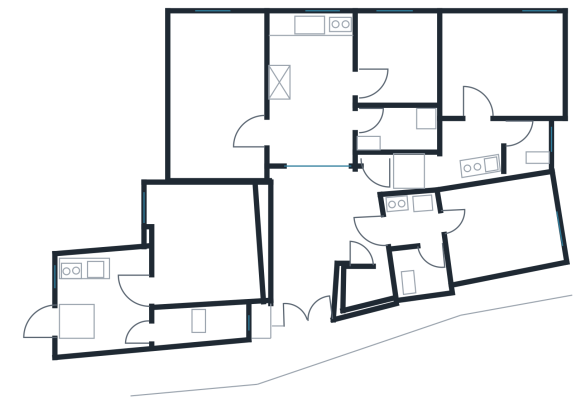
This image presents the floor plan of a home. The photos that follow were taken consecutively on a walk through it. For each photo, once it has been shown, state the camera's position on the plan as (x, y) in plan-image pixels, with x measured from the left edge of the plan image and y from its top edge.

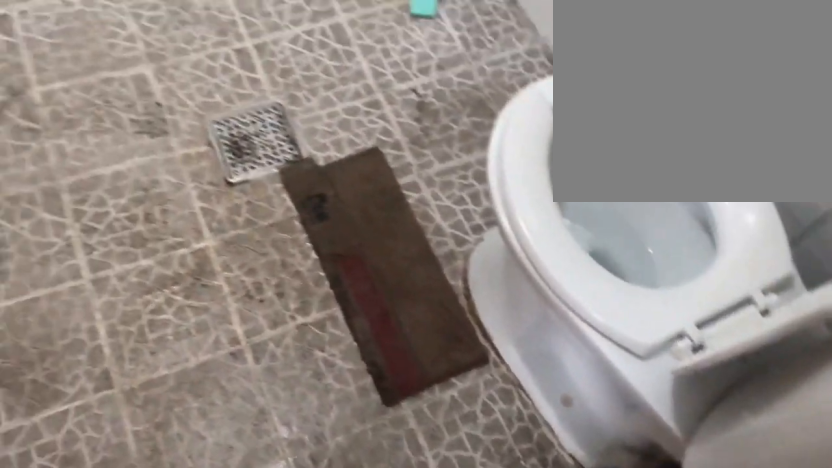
(354, 127)
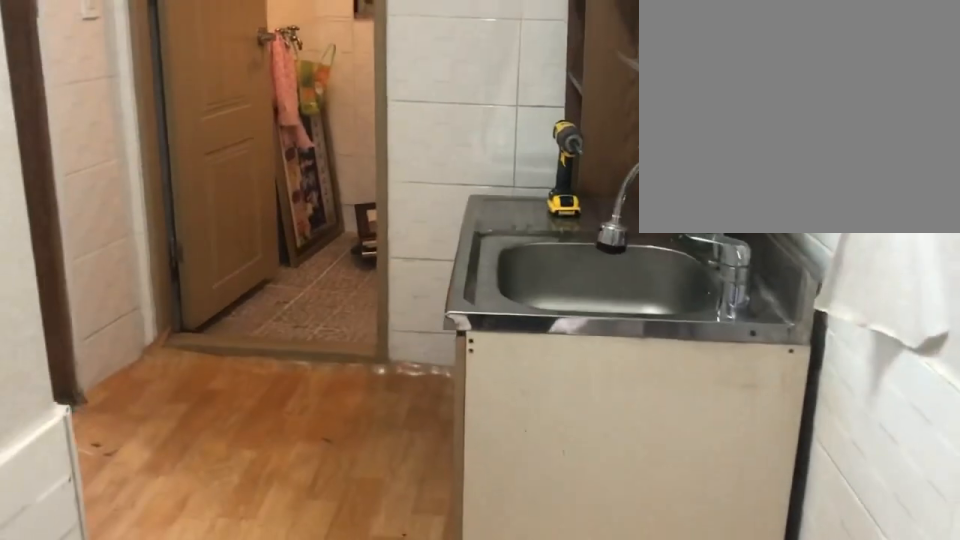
(445, 170)
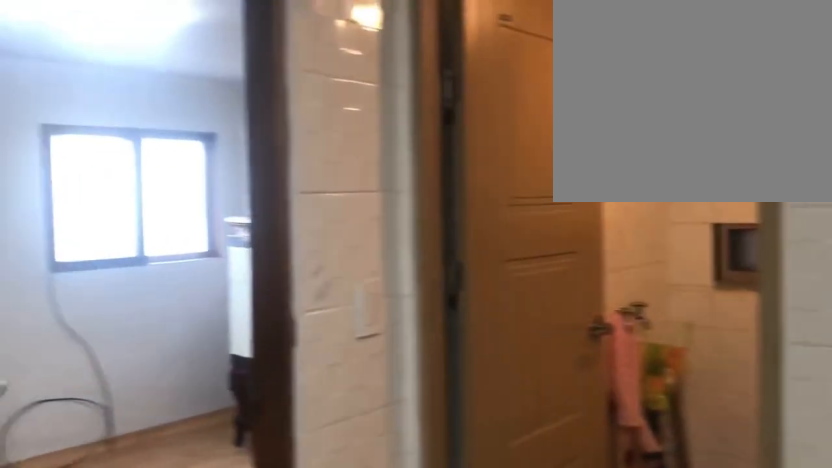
(468, 150)
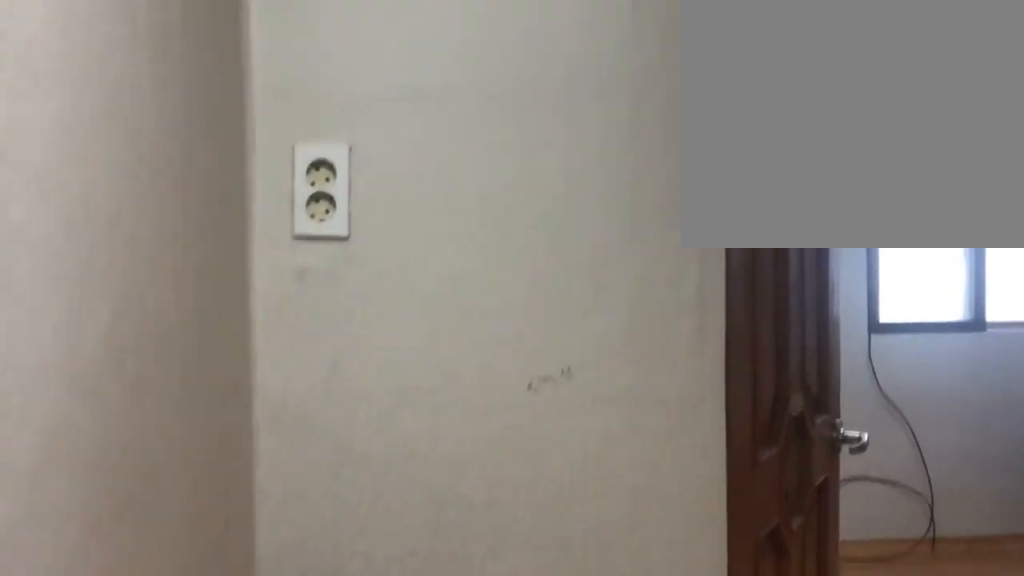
(466, 157)
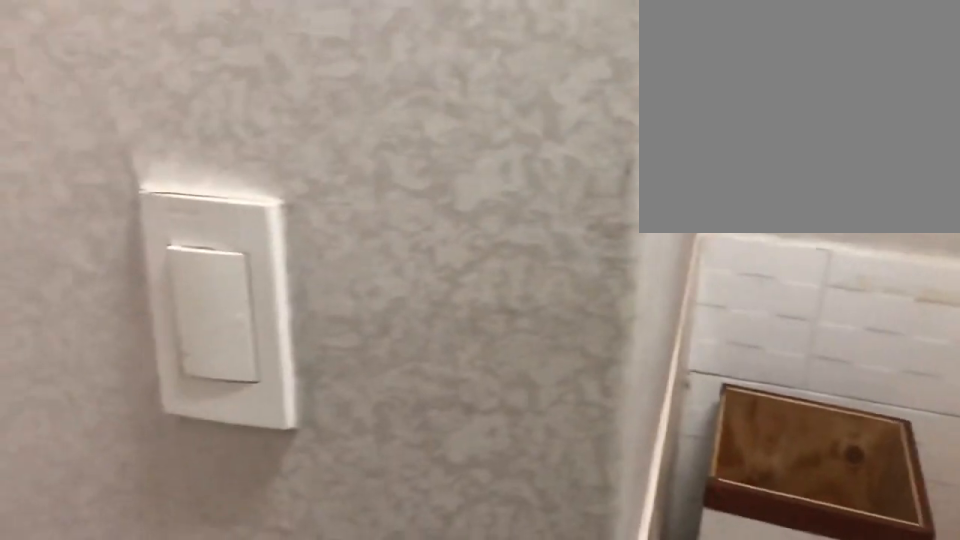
(463, 163)
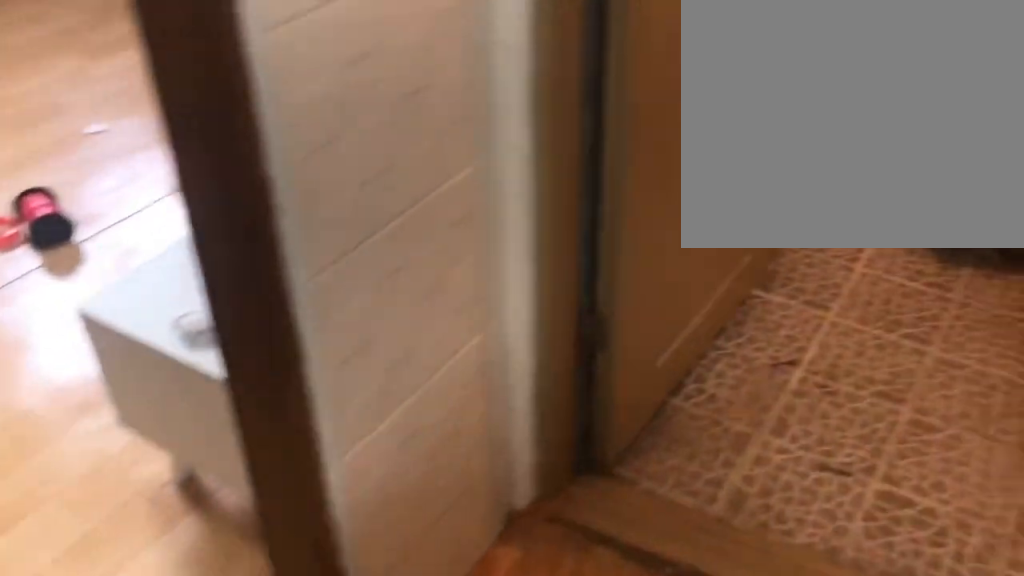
(480, 152)
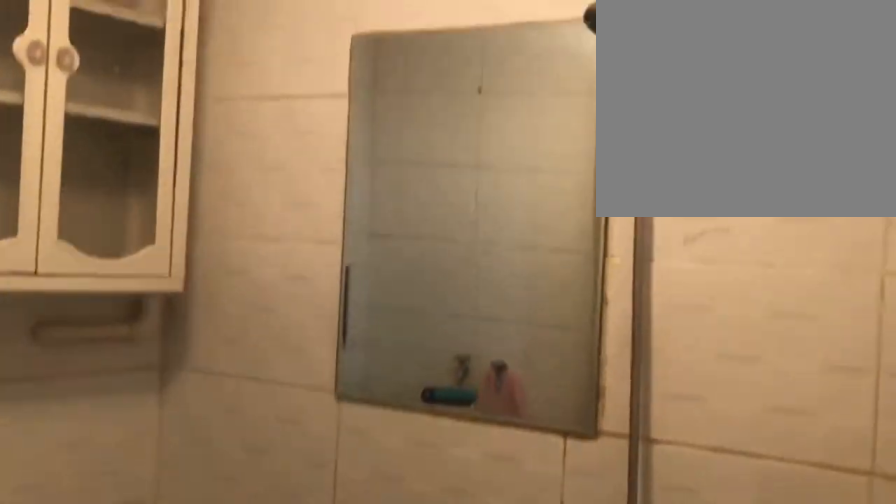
(517, 149)
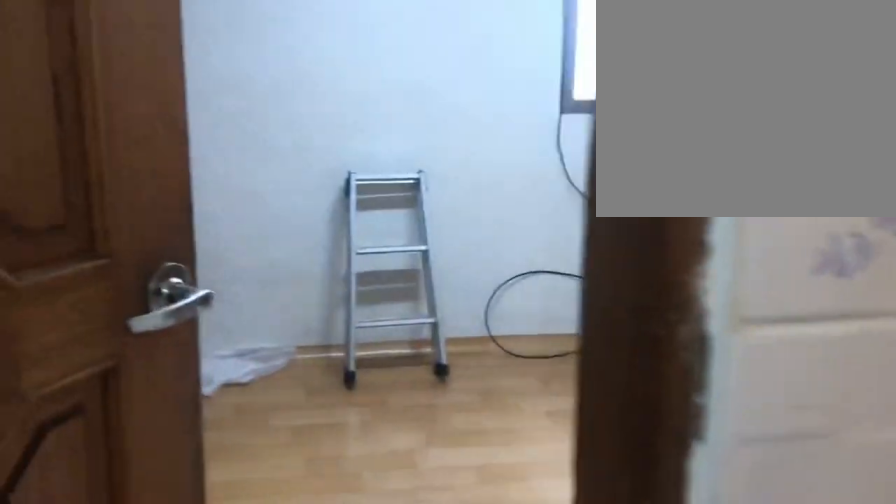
(476, 125)
